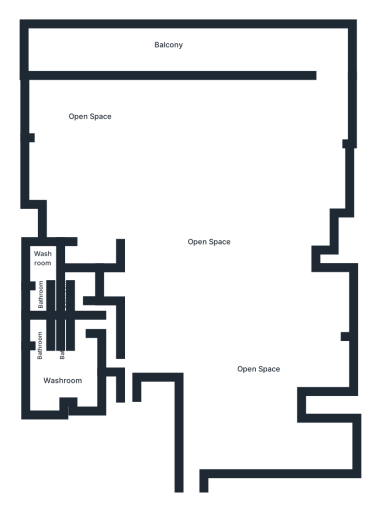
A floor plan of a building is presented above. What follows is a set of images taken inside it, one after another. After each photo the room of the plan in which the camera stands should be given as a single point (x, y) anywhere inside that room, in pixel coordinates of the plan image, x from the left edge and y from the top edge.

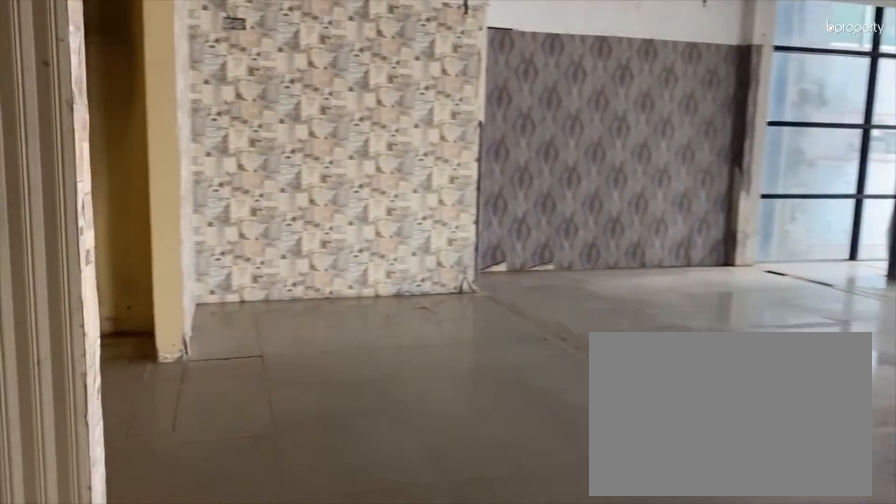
(100, 215)
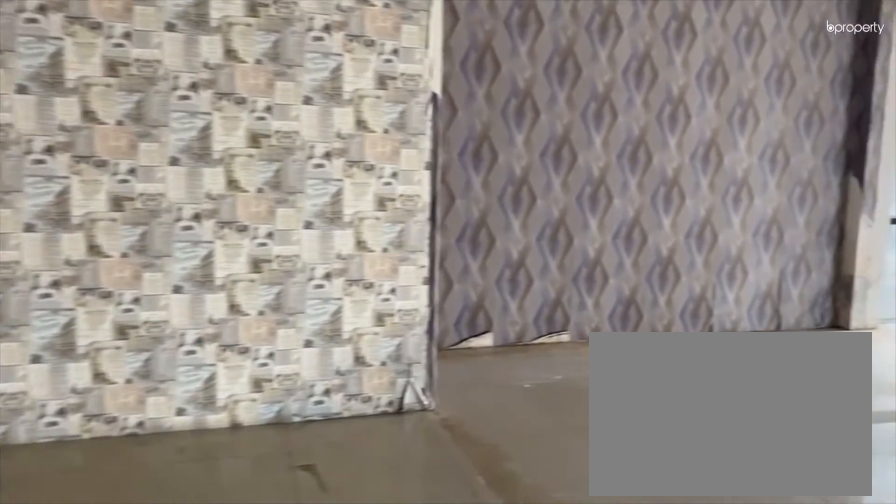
(100, 215)
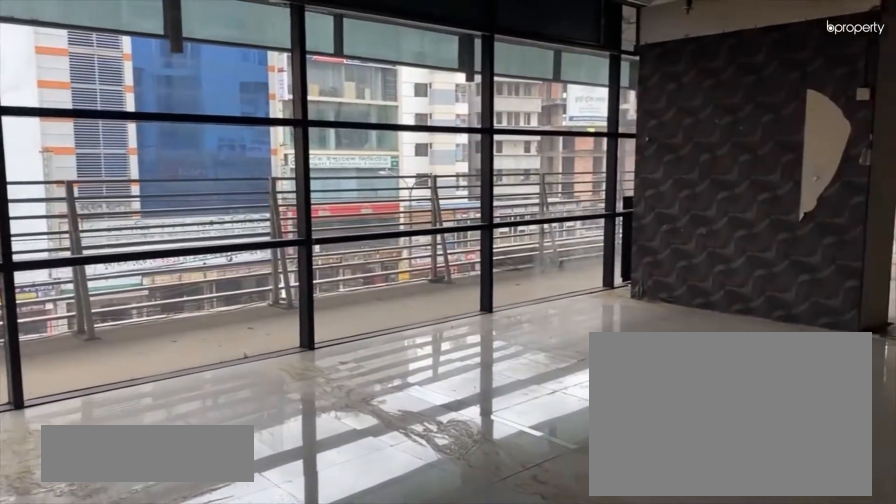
(130, 129)
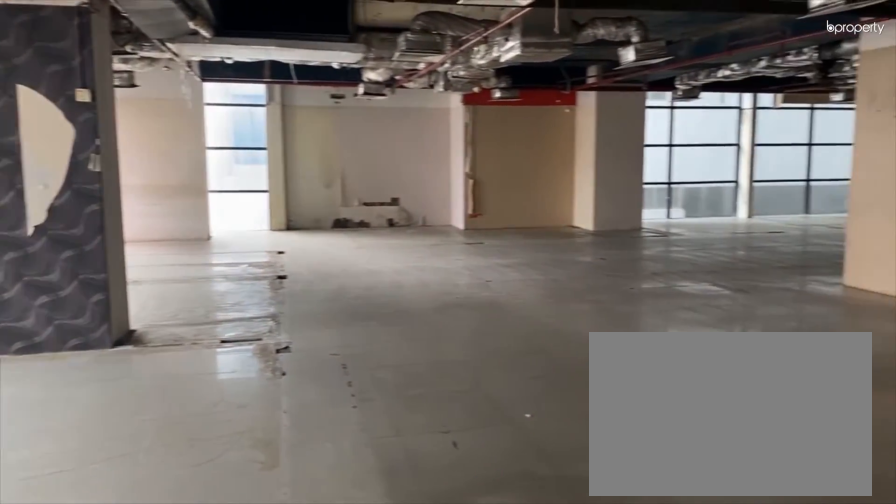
(274, 124)
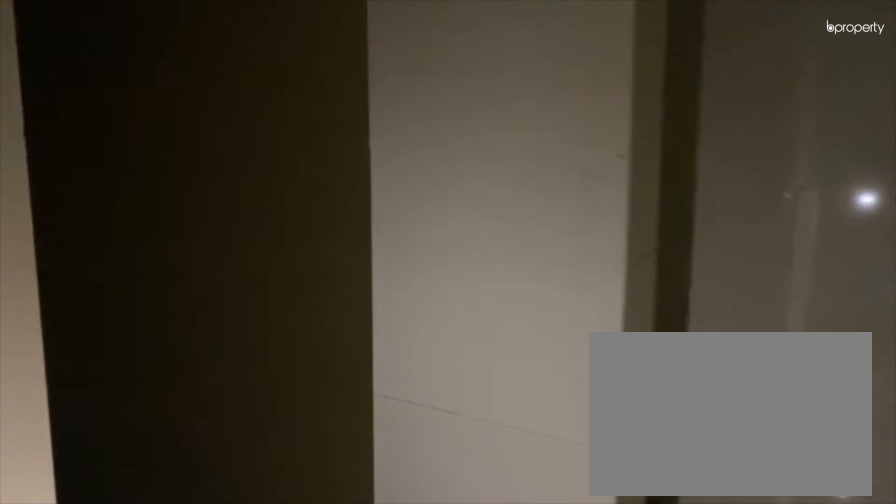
(109, 341)
